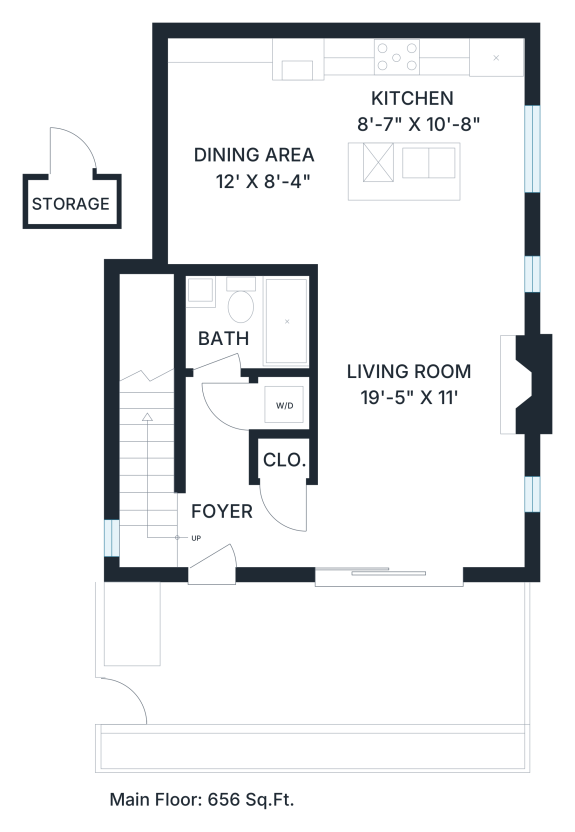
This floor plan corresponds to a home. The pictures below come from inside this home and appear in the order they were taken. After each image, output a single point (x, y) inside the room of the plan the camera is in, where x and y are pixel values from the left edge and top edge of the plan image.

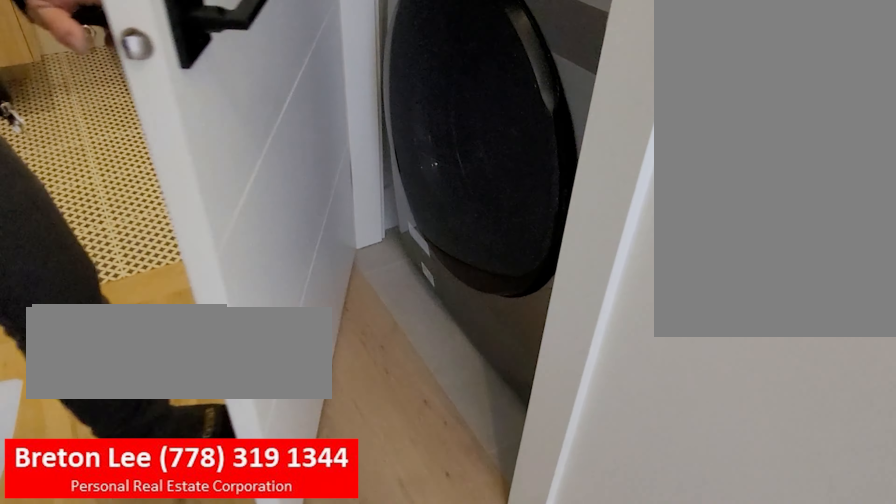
(286, 403)
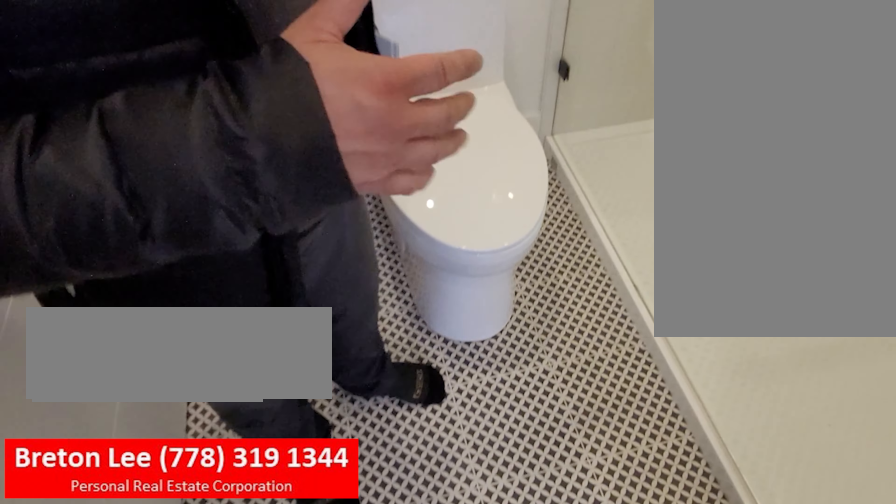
(225, 342)
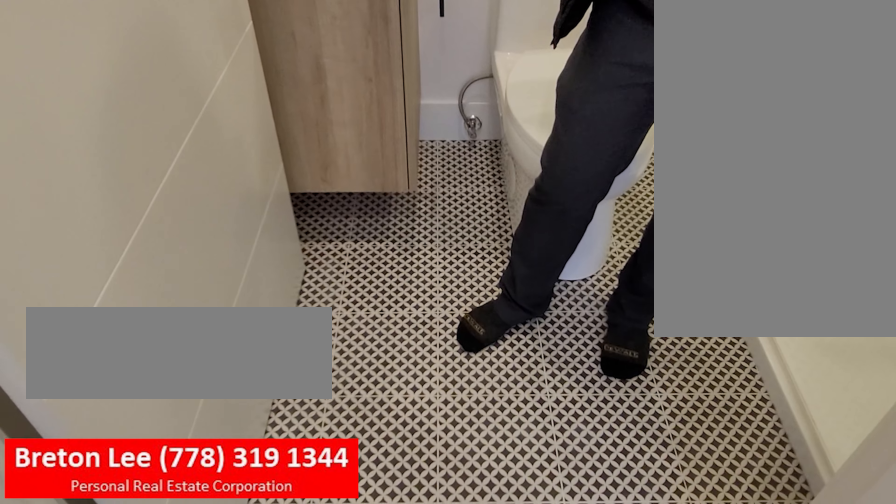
(225, 342)
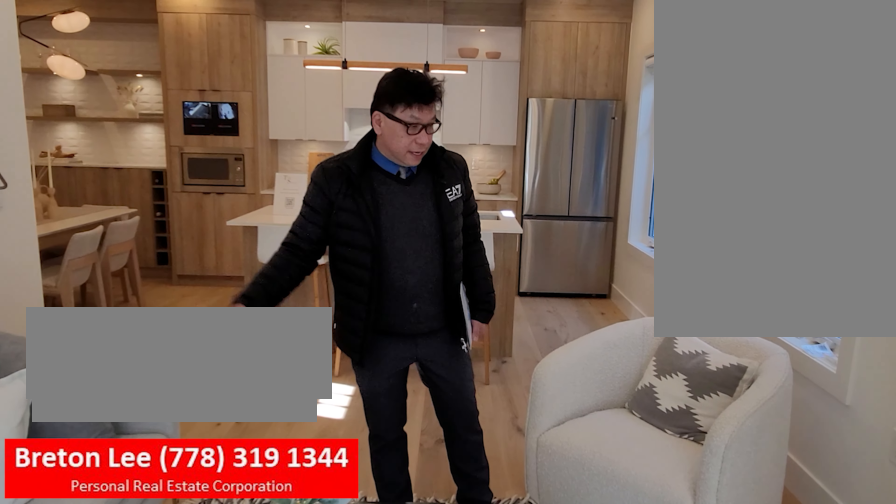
(405, 449)
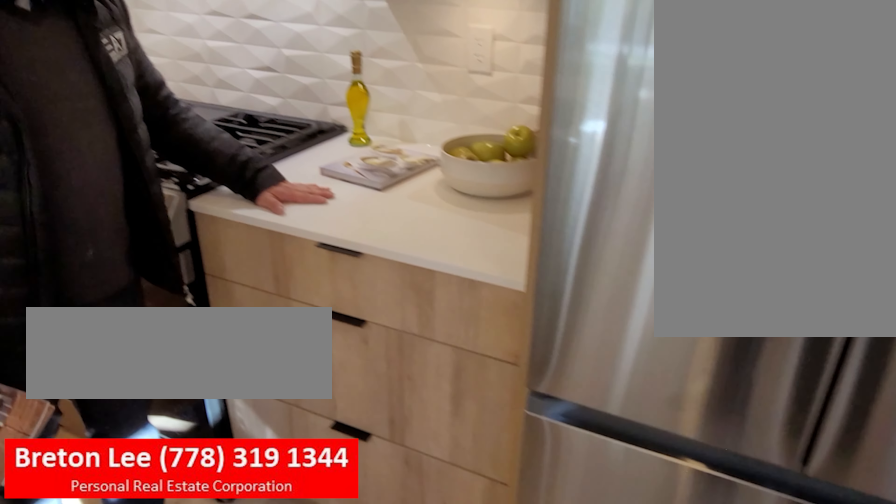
(491, 160)
